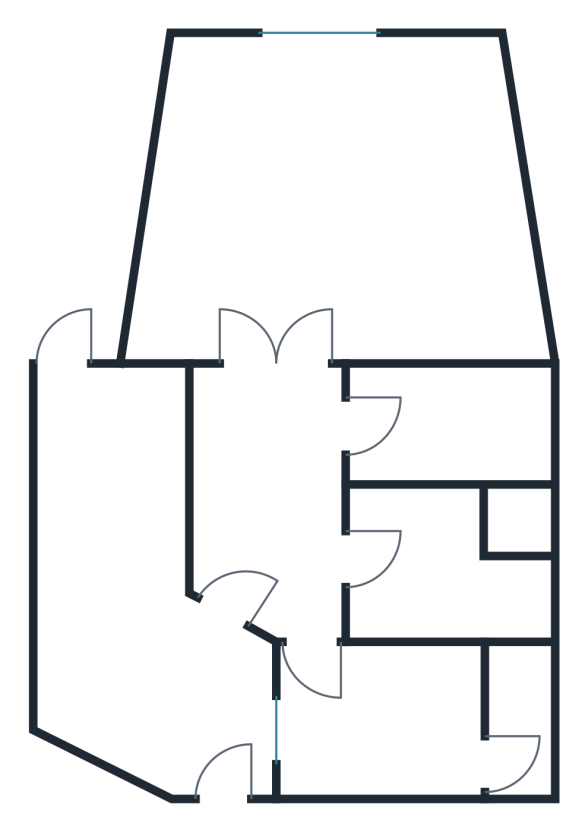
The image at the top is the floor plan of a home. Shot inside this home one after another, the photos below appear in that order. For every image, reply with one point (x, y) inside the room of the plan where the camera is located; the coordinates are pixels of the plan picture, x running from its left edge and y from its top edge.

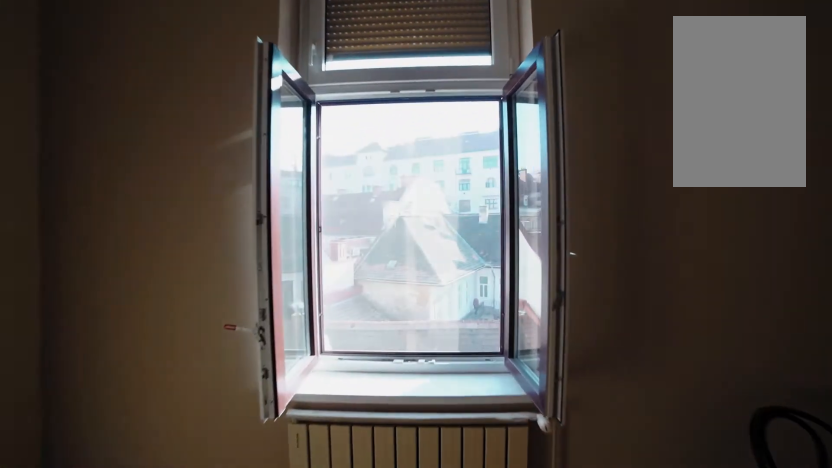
(305, 163)
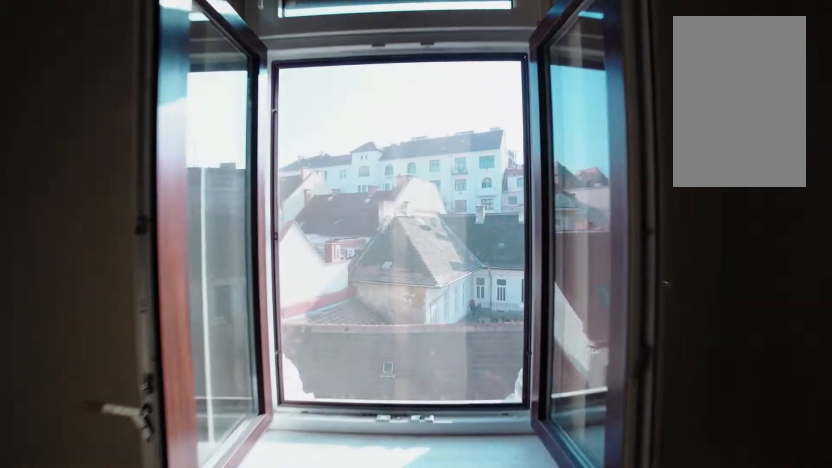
(309, 138)
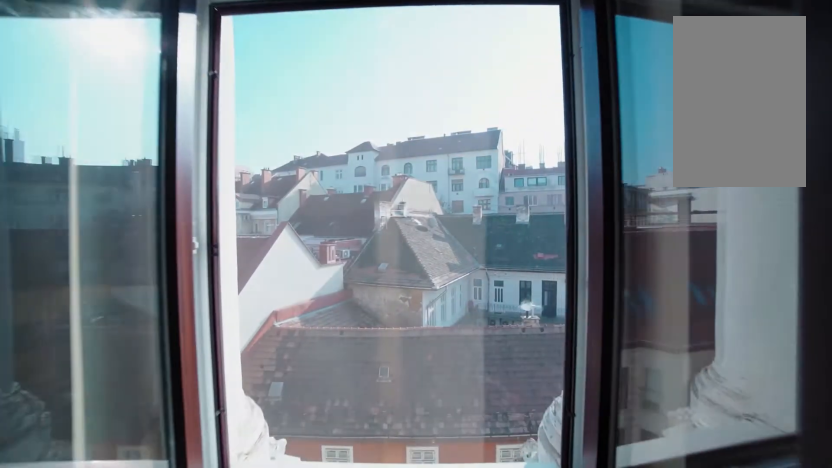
(313, 118)
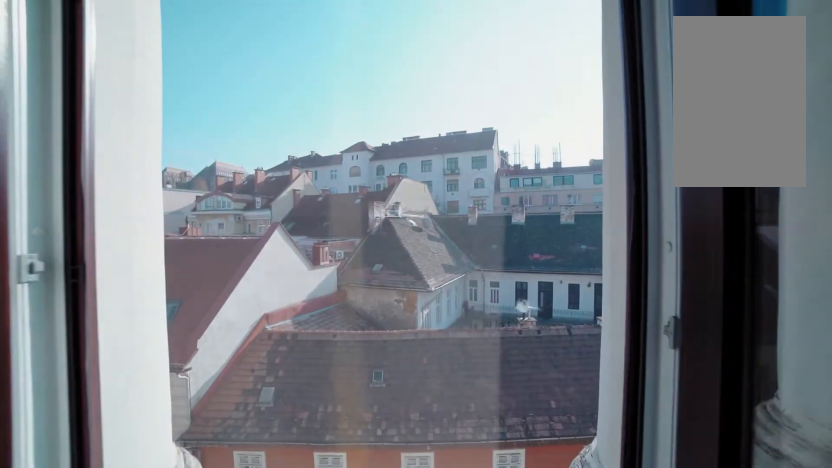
(316, 95)
